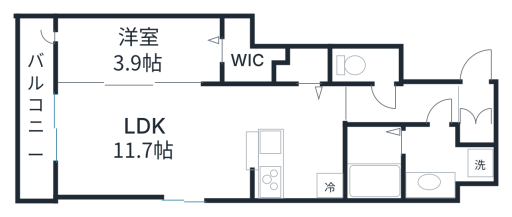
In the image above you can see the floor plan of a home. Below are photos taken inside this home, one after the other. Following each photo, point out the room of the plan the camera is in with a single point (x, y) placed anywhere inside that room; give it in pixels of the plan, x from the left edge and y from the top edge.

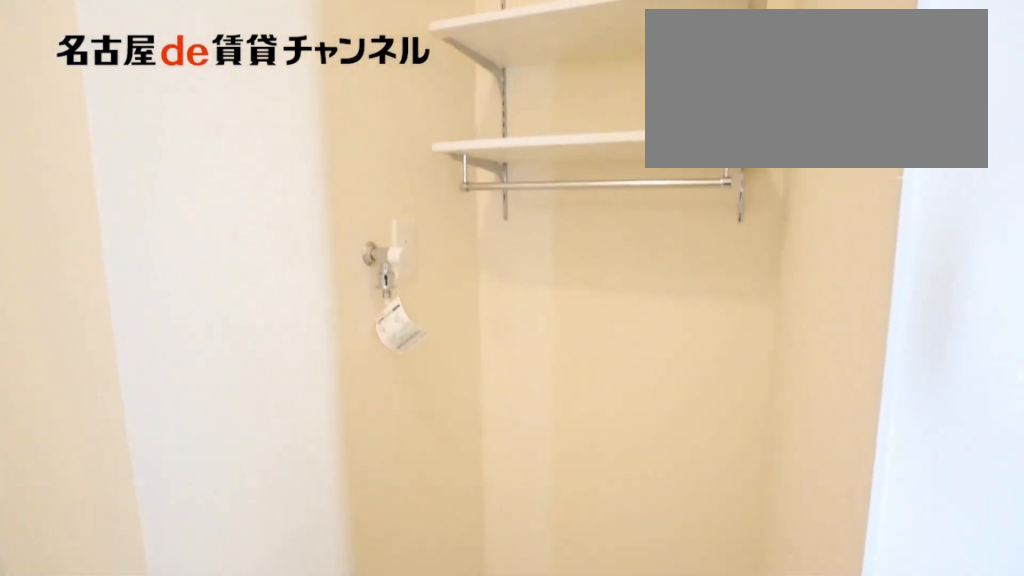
(443, 162)
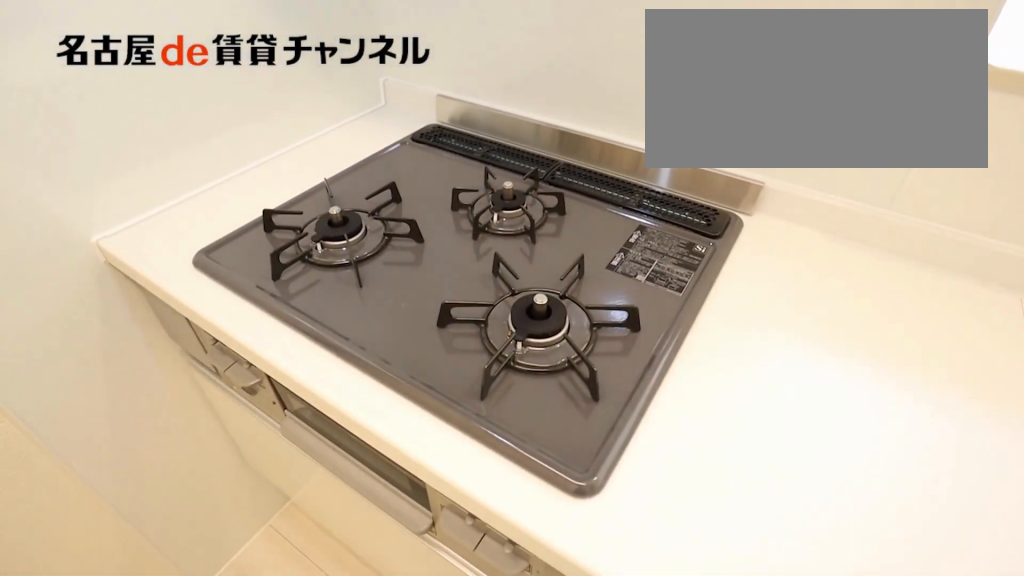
(302, 143)
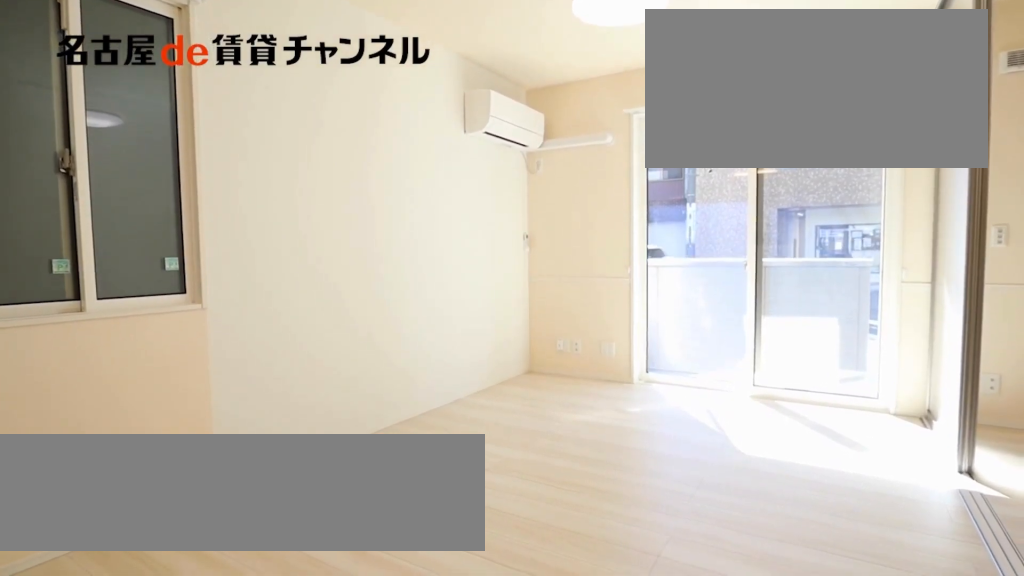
(155, 143)
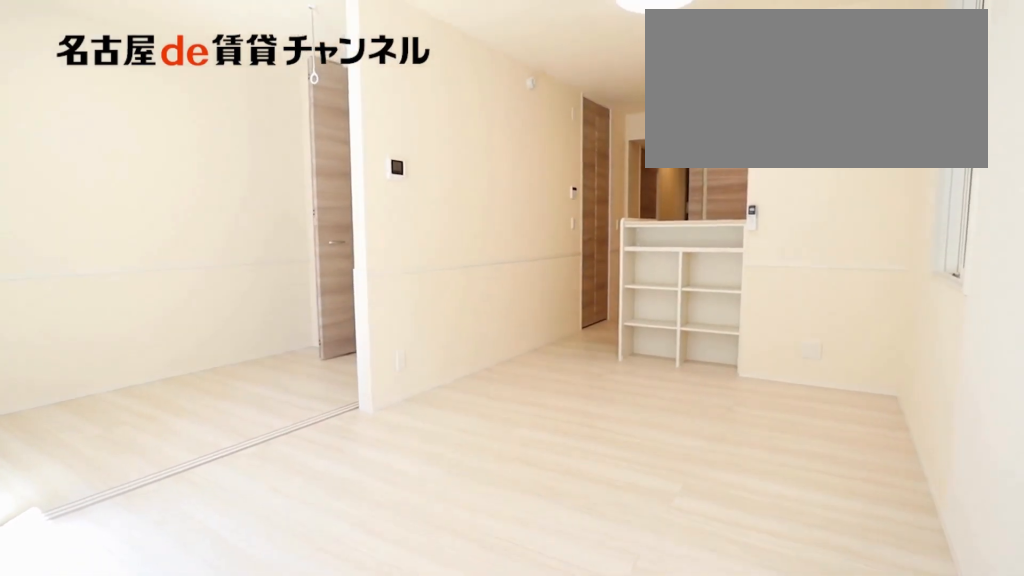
(155, 143)
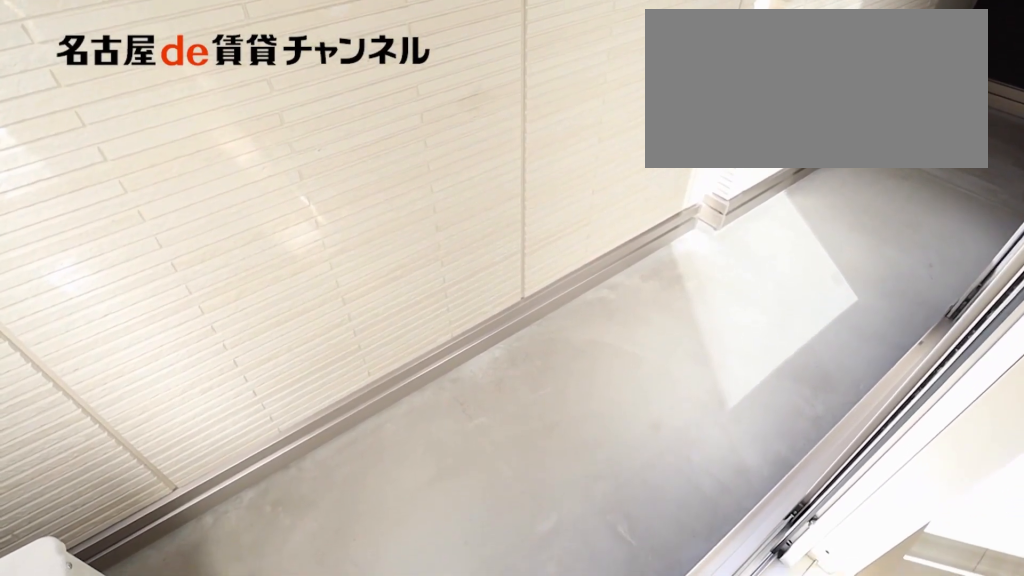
(38, 110)
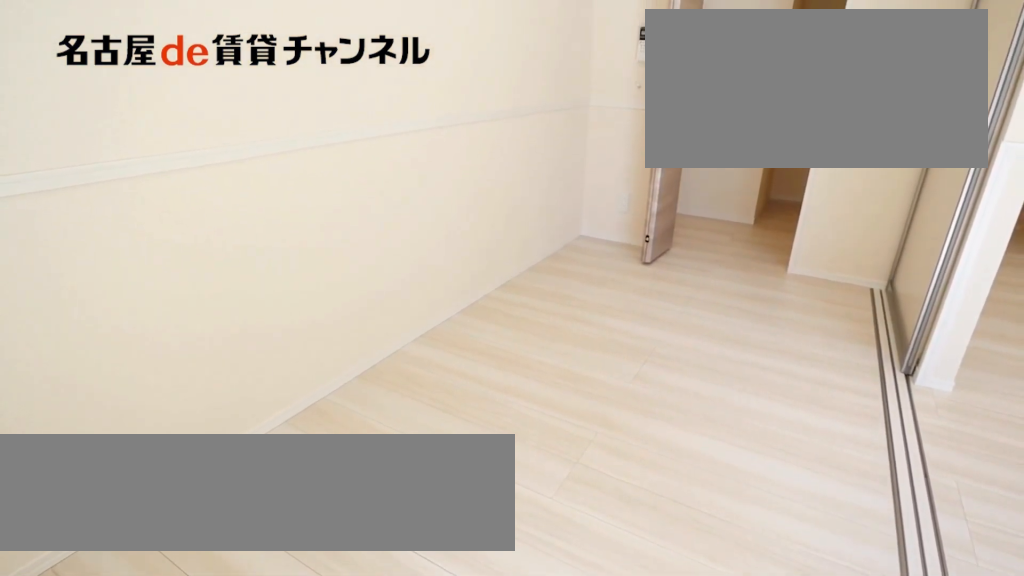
(139, 51)
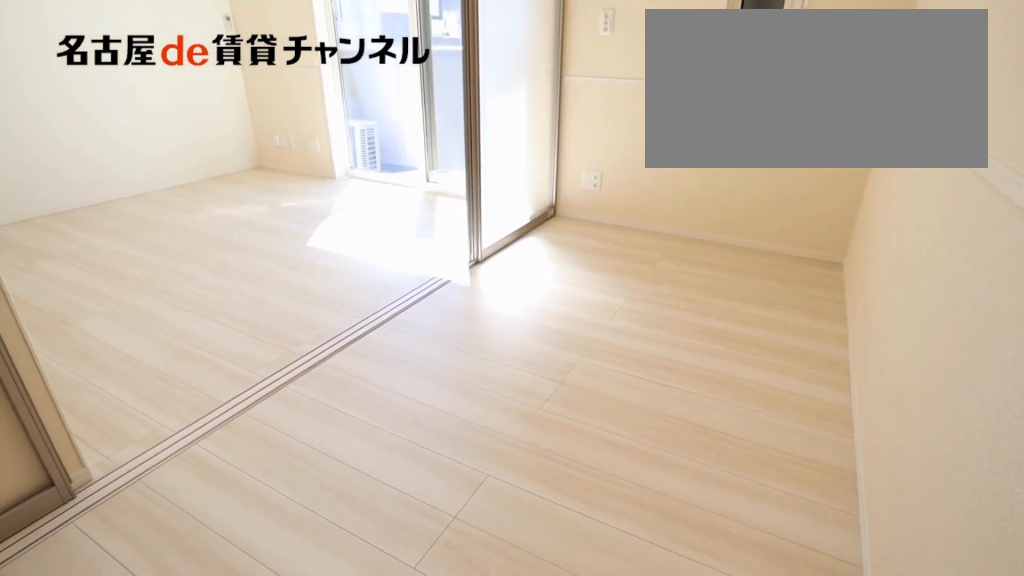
(139, 51)
